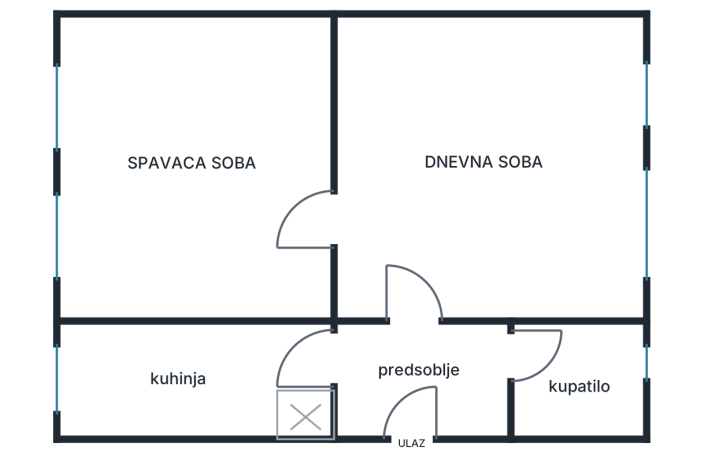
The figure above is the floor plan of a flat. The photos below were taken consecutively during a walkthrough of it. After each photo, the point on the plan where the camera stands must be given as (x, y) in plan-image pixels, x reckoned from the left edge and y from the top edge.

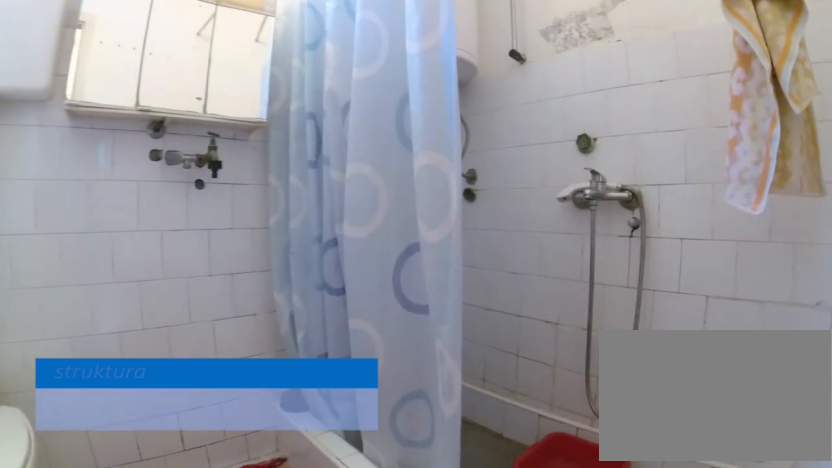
(517, 372)
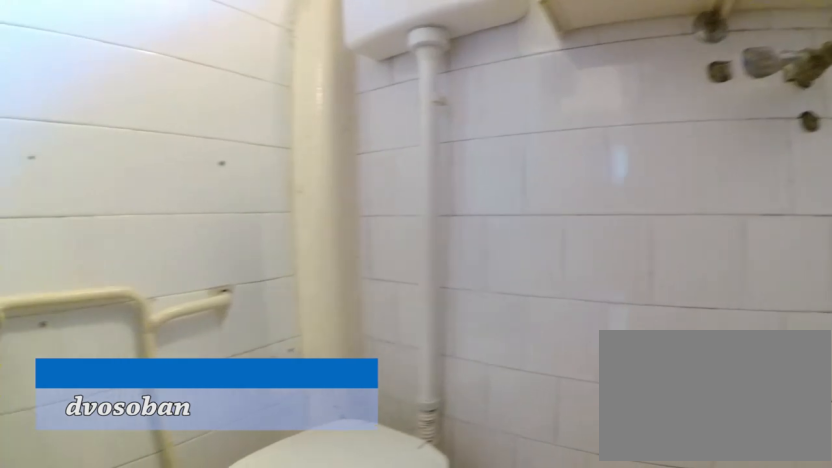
(585, 399)
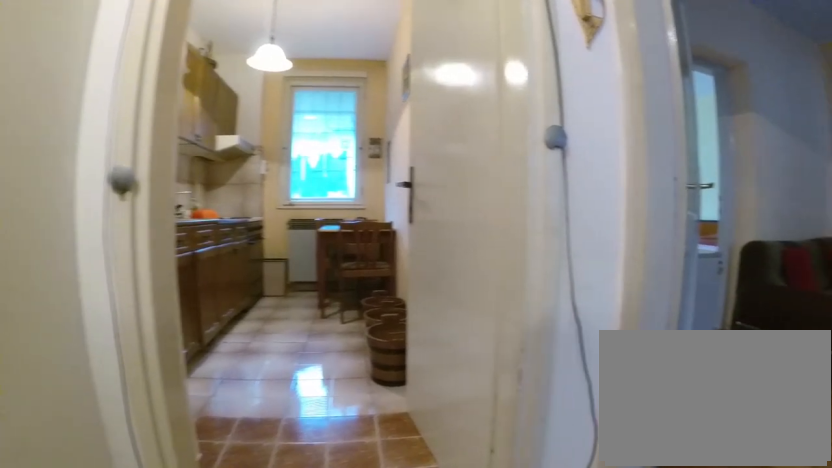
(428, 374)
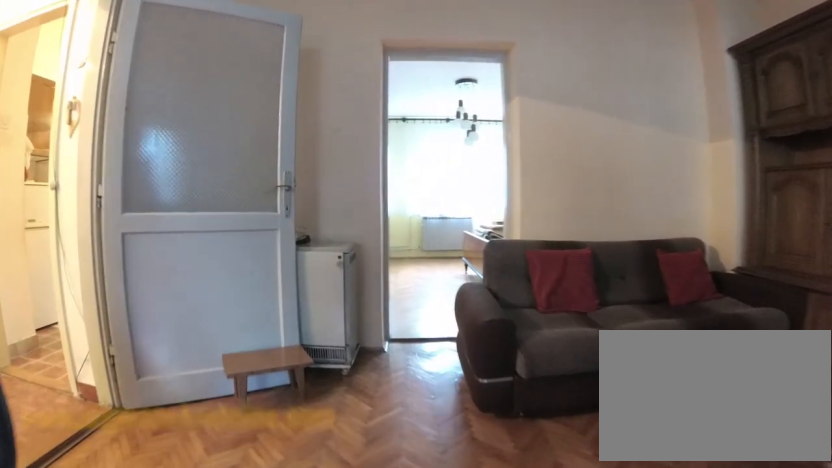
(537, 233)
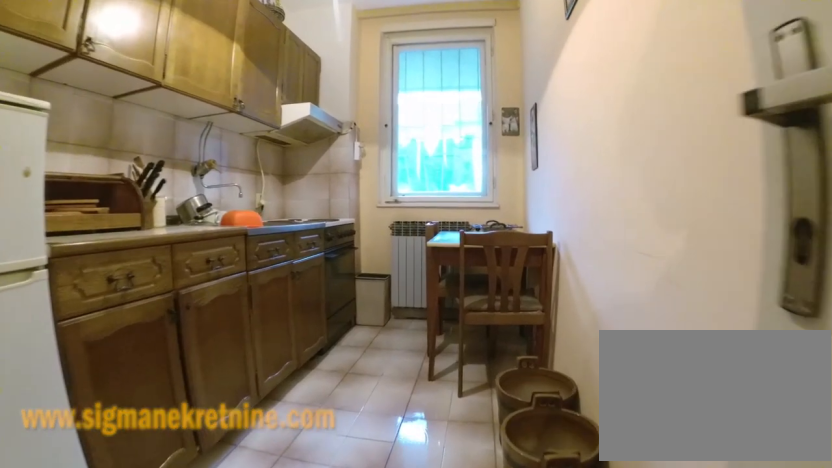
(326, 345)
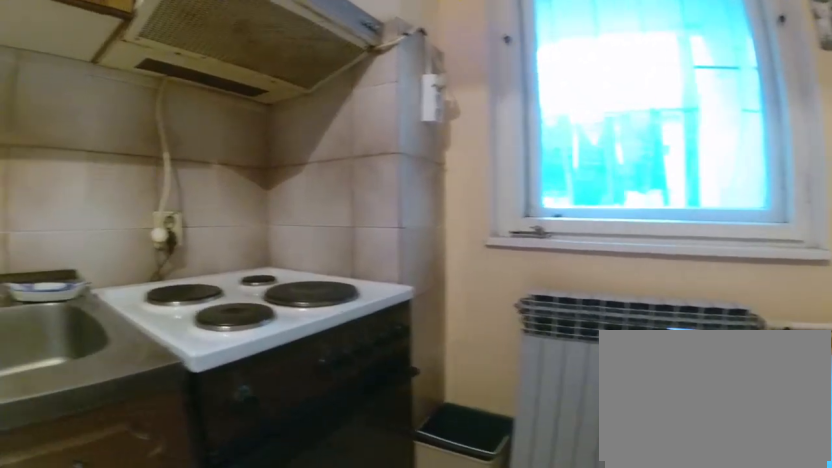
(159, 338)
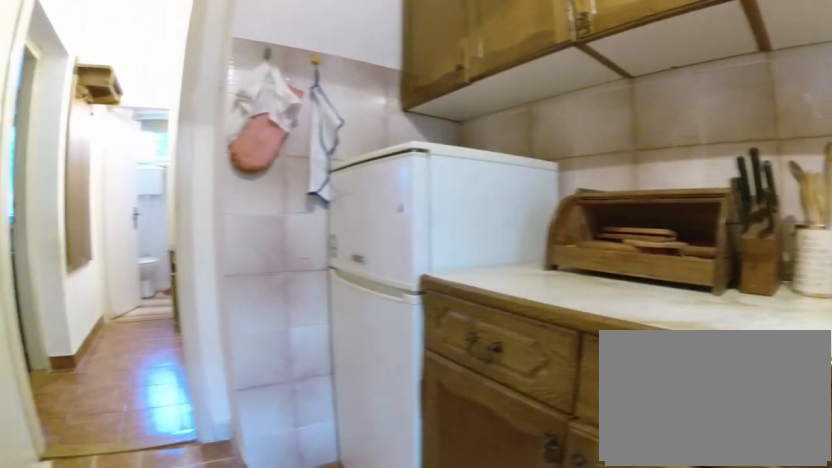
(124, 339)
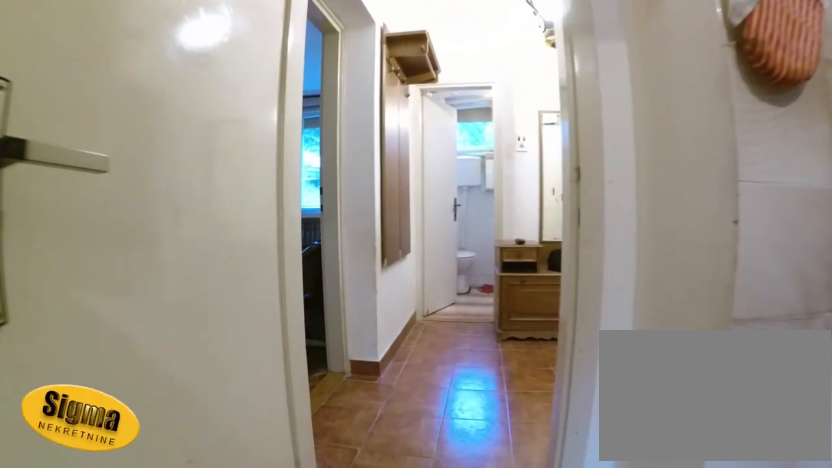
(239, 348)
